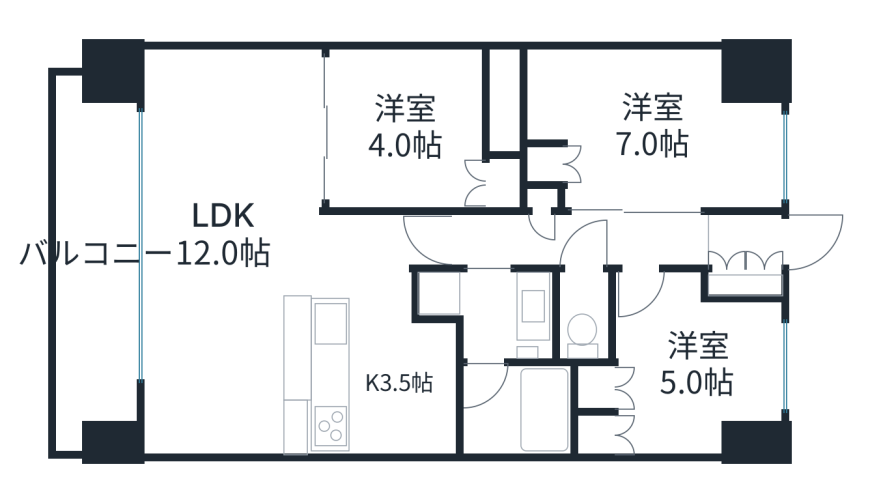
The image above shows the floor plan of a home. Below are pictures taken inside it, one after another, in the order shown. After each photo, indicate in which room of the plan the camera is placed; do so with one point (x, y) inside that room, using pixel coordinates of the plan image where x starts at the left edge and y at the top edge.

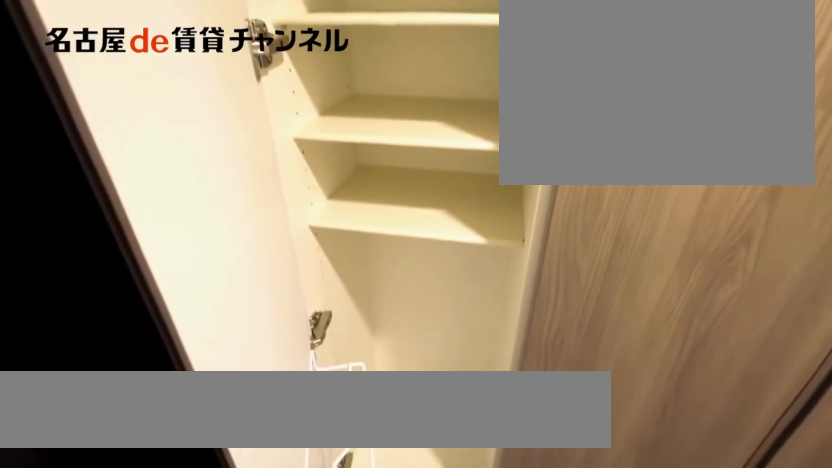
(746, 285)
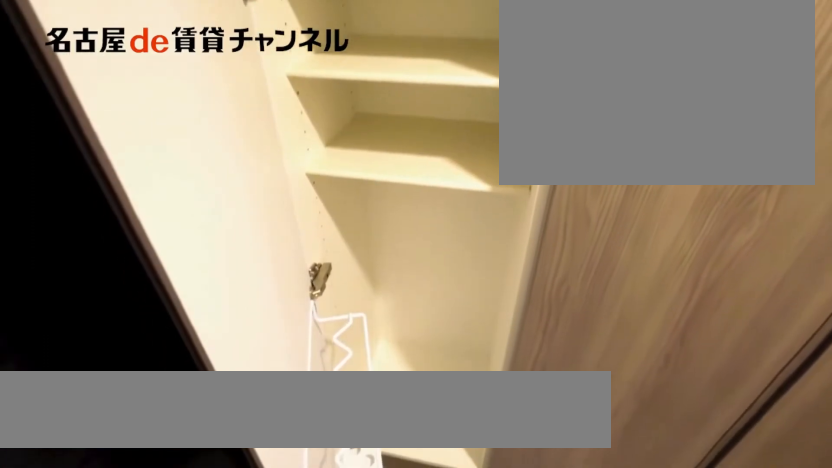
(746, 285)
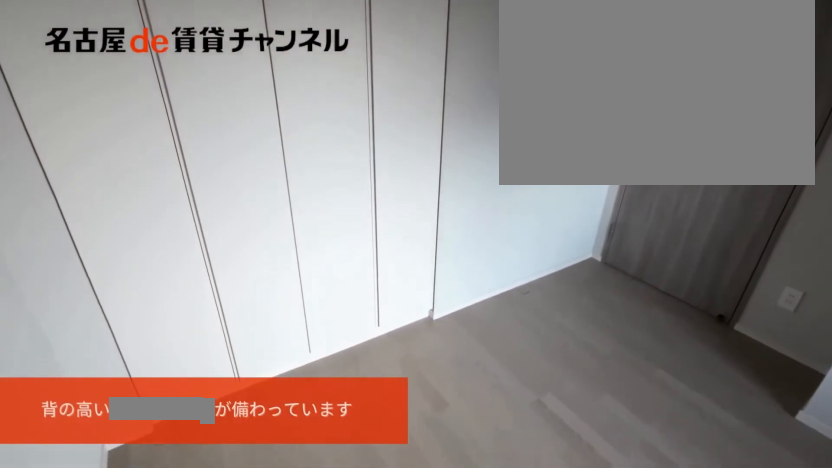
(697, 367)
